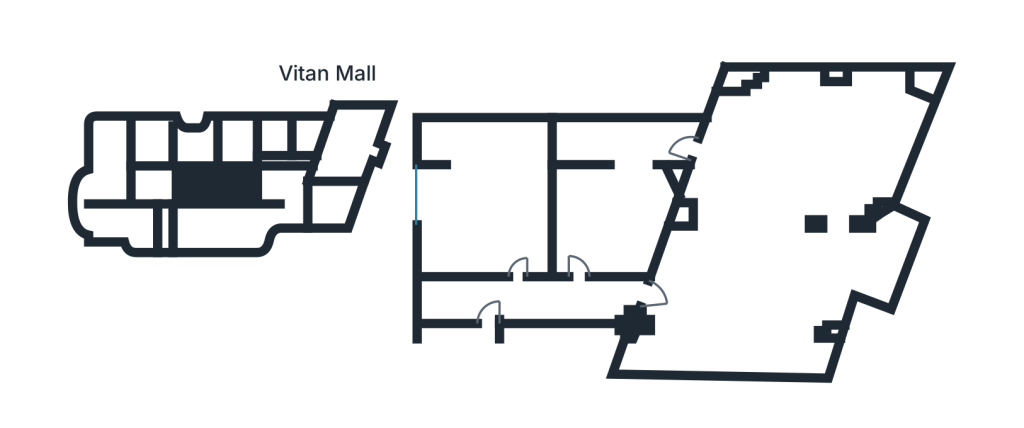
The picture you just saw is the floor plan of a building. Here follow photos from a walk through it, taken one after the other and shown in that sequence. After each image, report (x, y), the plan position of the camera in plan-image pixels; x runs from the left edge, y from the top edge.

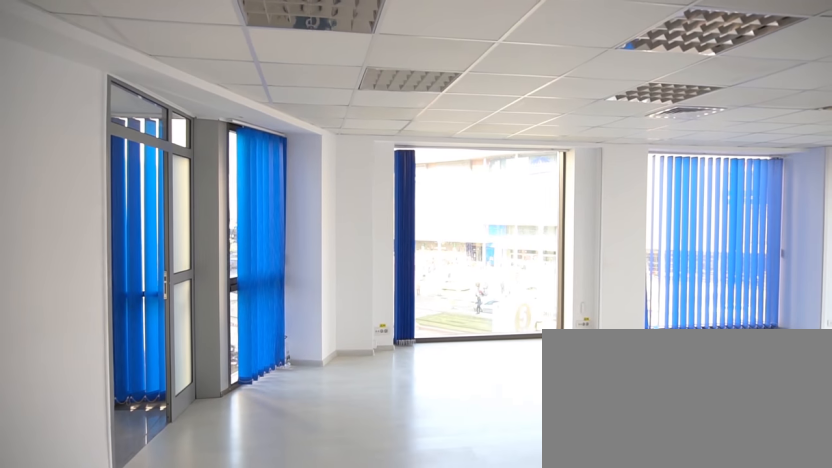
(687, 258)
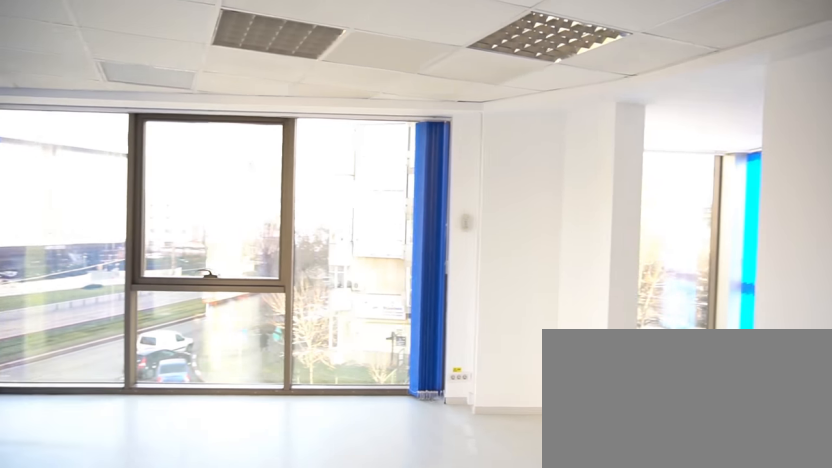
(808, 144)
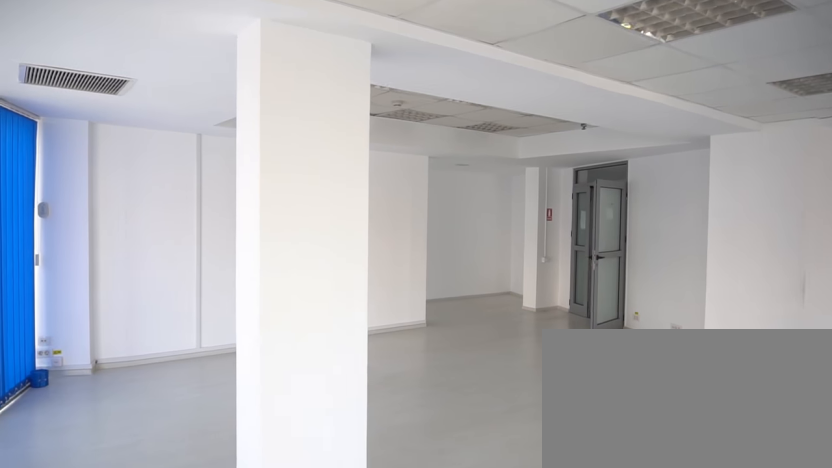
(875, 154)
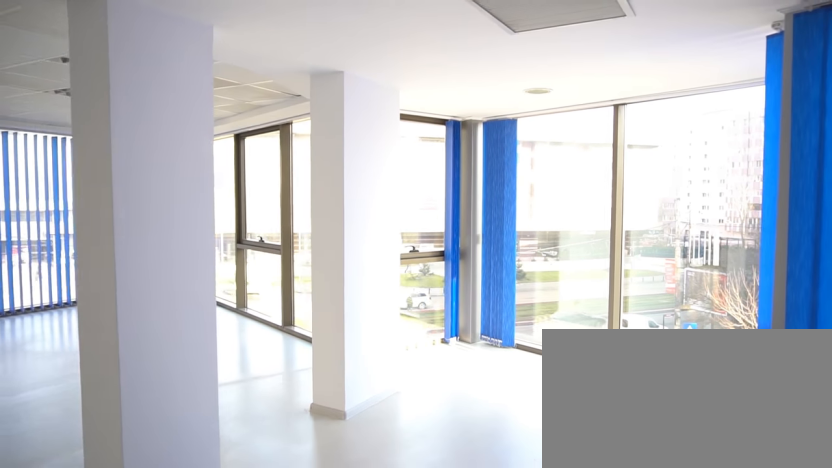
(809, 328)
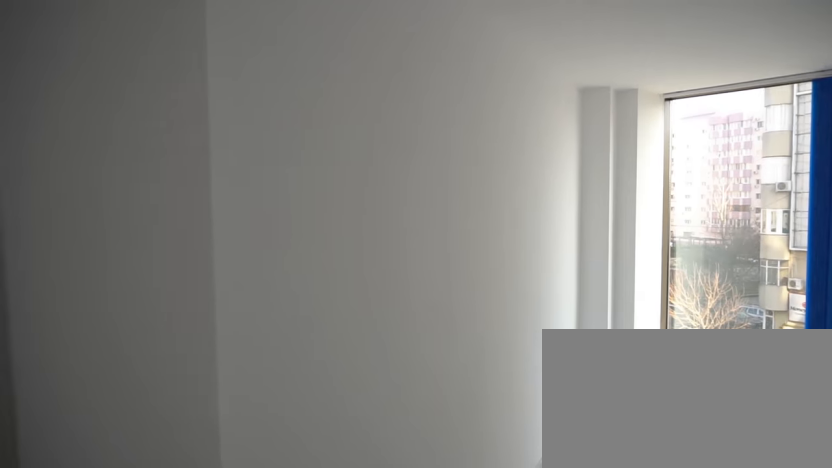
(657, 369)
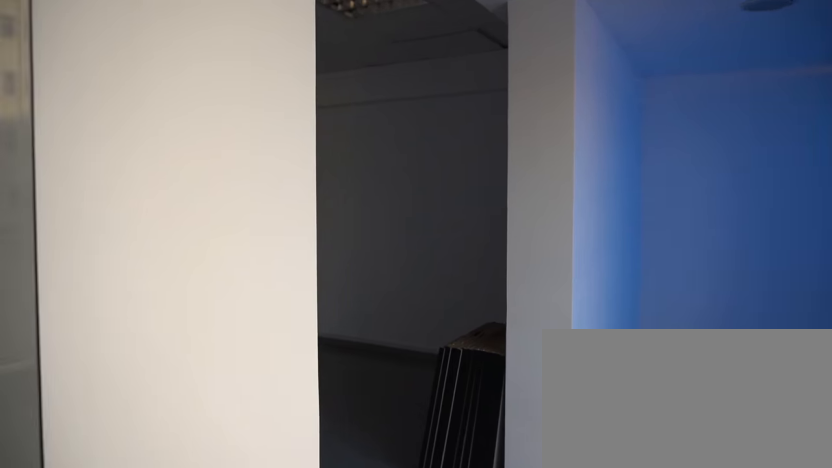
(637, 142)
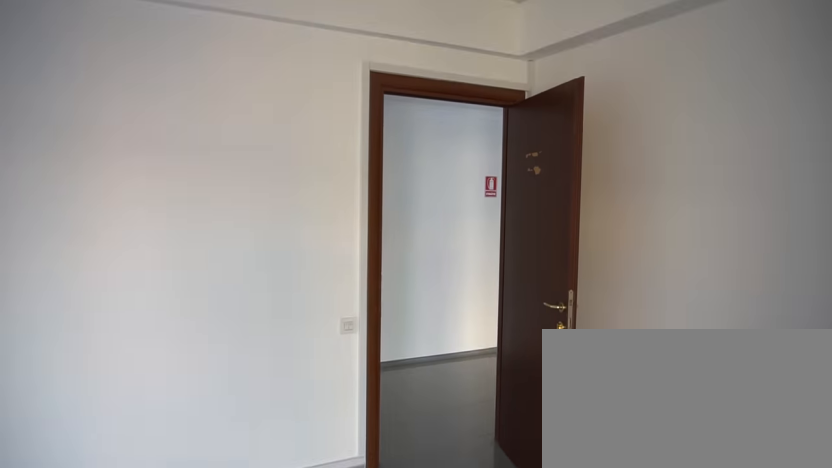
(581, 273)
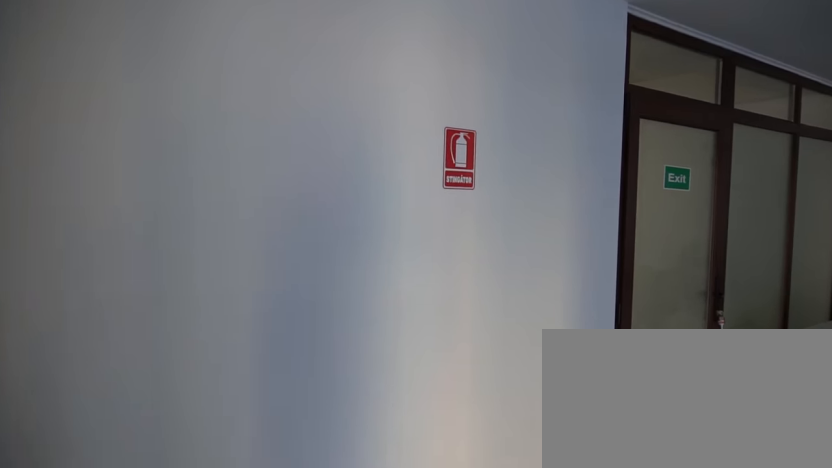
(570, 293)
